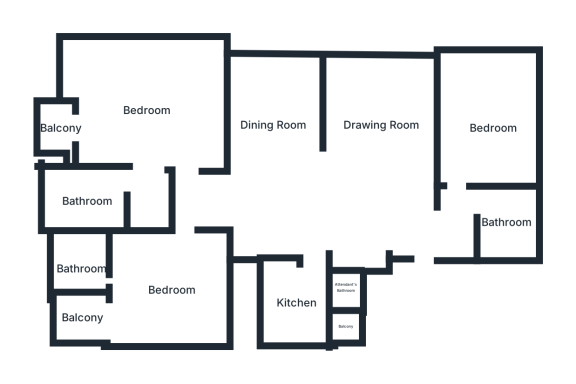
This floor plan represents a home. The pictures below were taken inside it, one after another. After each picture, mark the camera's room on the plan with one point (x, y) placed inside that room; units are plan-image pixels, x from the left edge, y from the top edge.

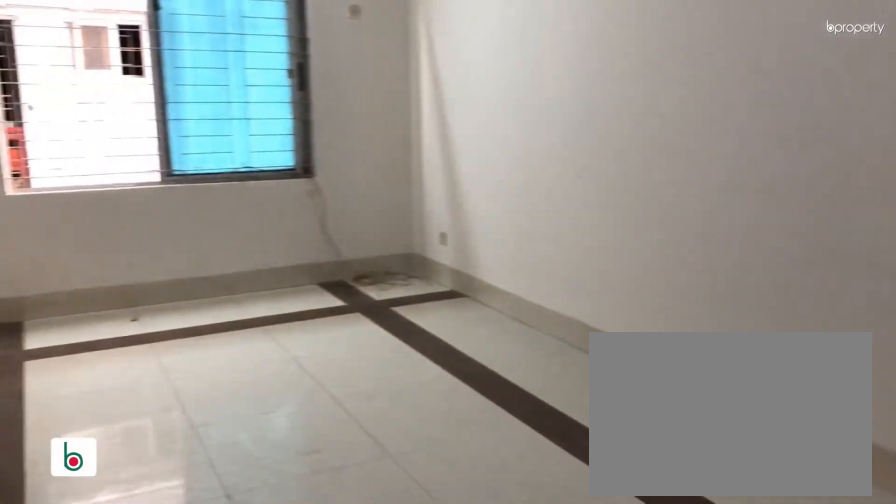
(383, 129)
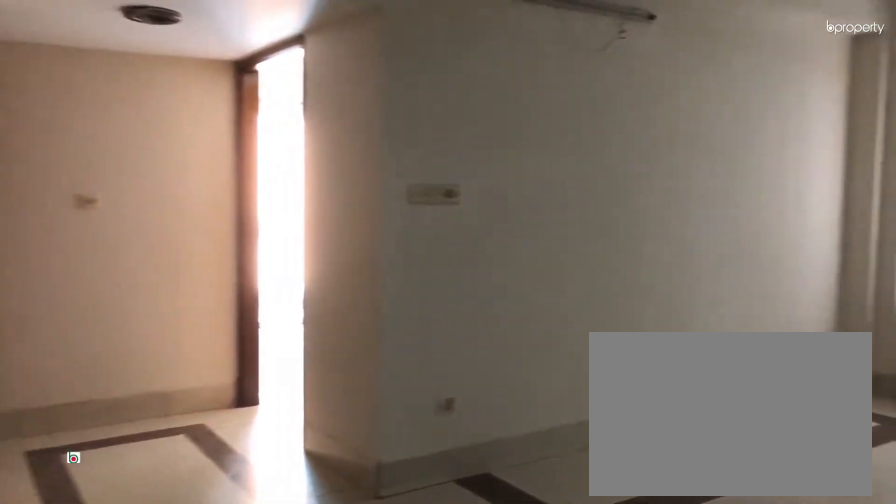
(276, 126)
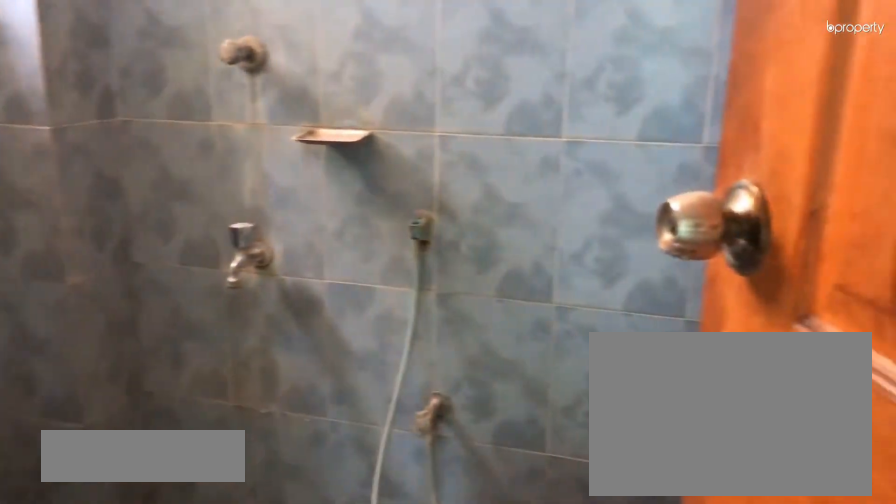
(505, 216)
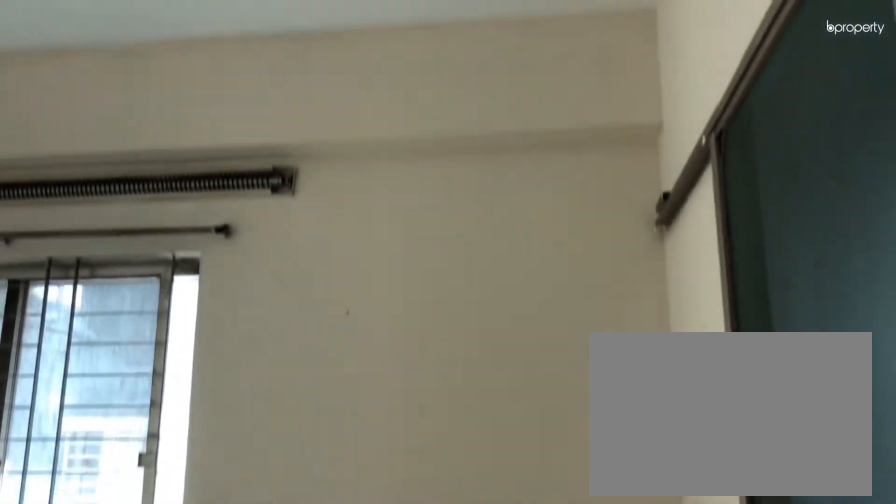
(493, 125)
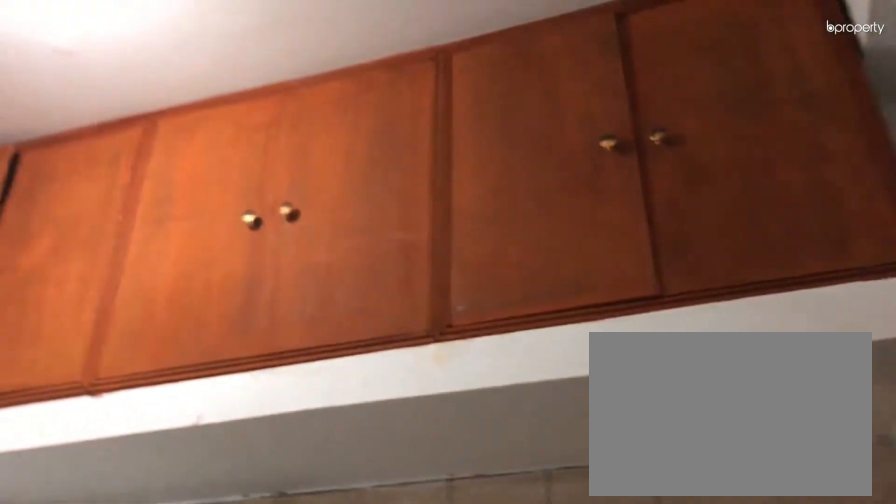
(299, 301)
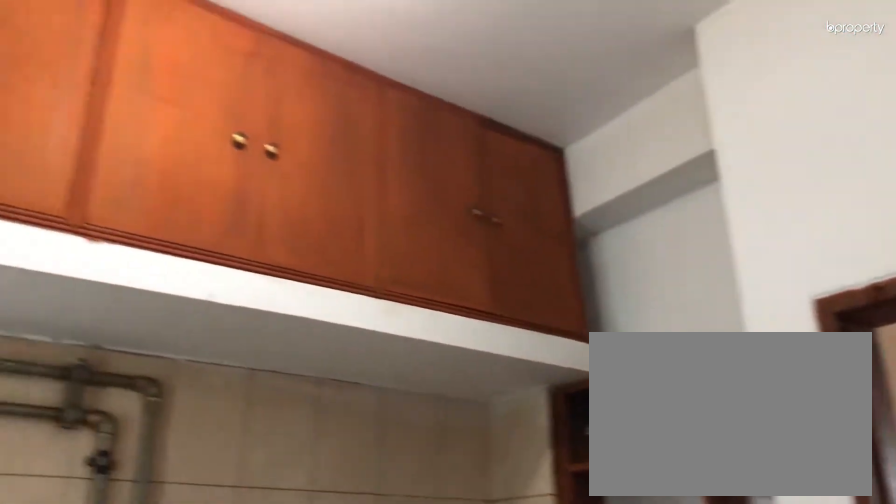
(298, 301)
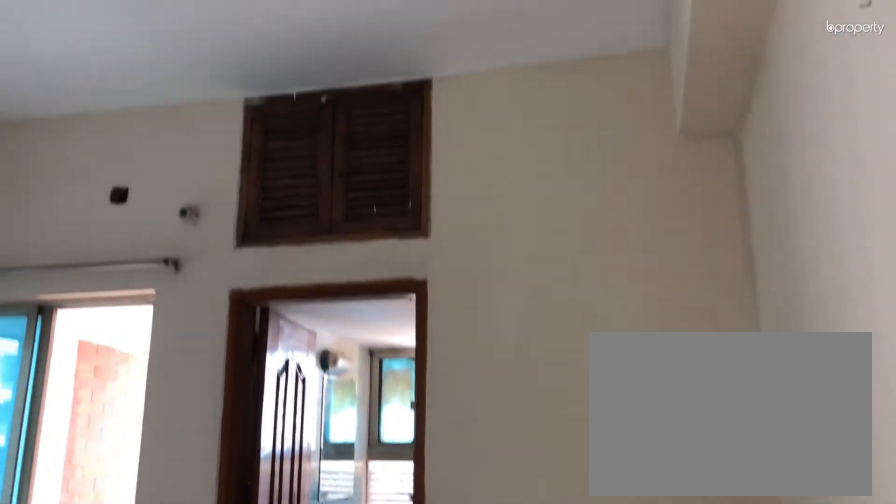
(170, 288)
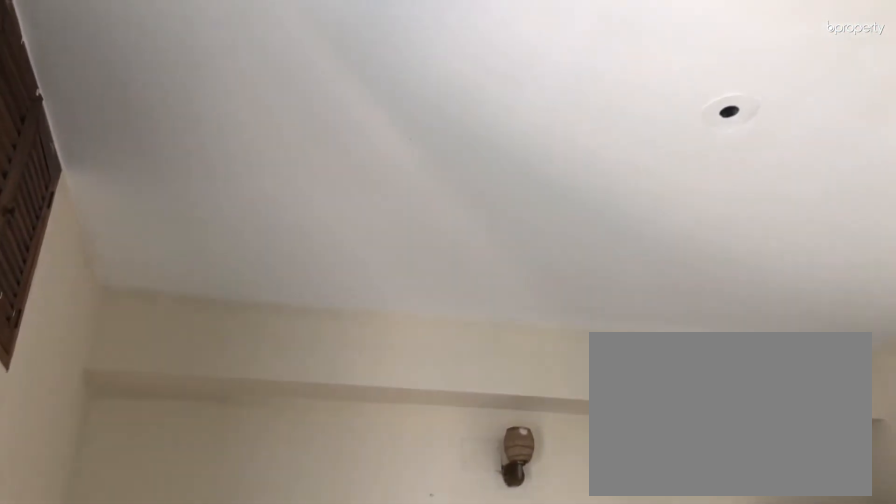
(170, 288)
